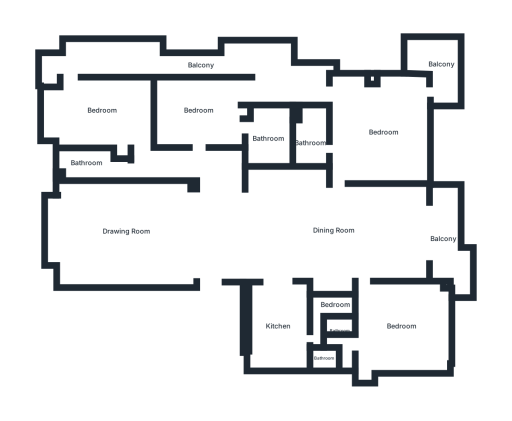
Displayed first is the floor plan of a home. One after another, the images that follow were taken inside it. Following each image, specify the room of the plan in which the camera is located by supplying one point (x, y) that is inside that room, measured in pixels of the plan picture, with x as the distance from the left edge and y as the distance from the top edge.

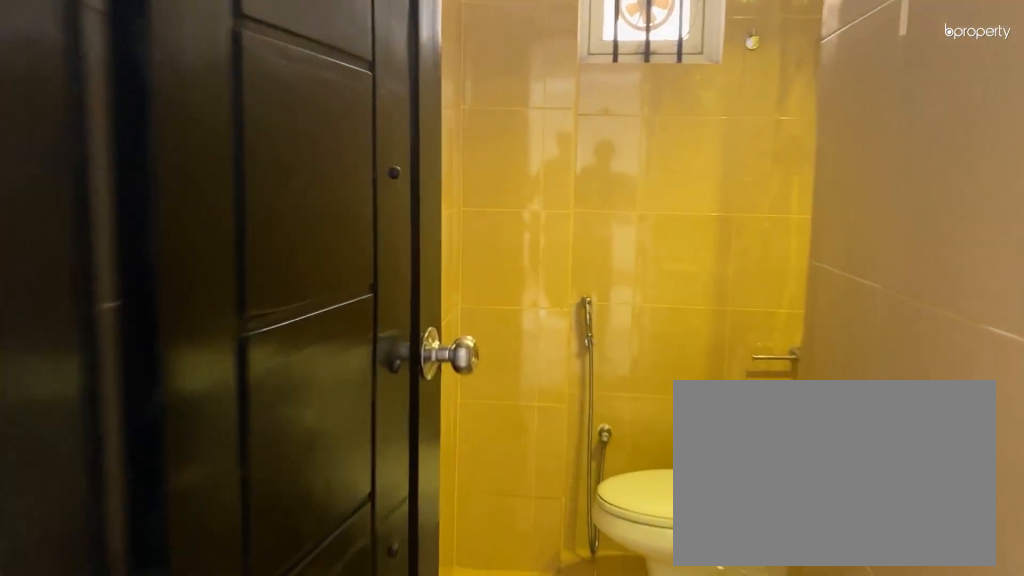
(85, 161)
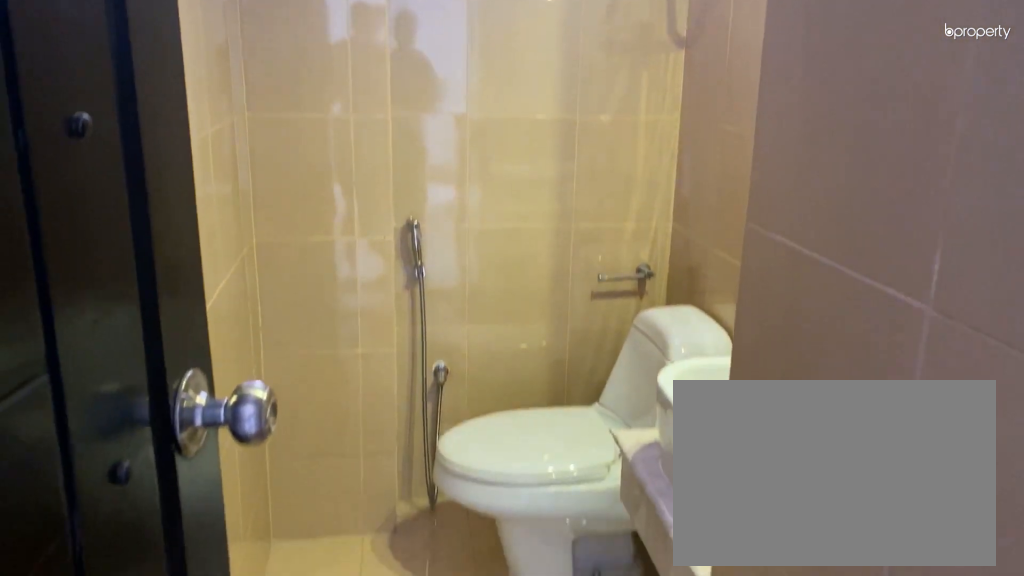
(85, 161)
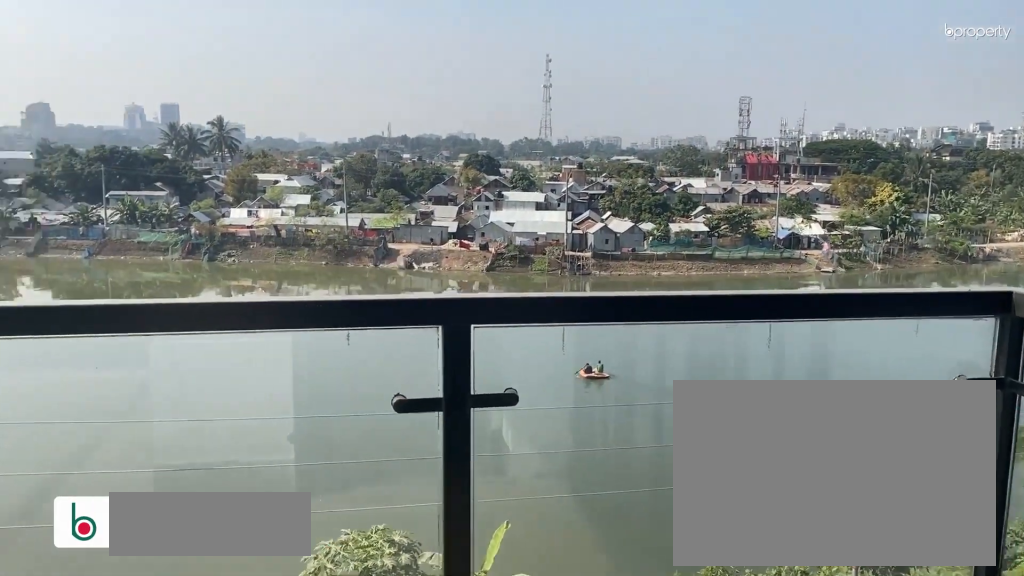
(441, 64)
